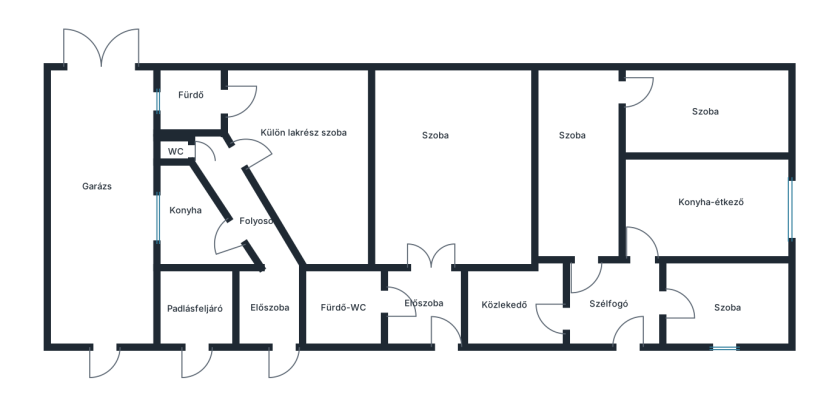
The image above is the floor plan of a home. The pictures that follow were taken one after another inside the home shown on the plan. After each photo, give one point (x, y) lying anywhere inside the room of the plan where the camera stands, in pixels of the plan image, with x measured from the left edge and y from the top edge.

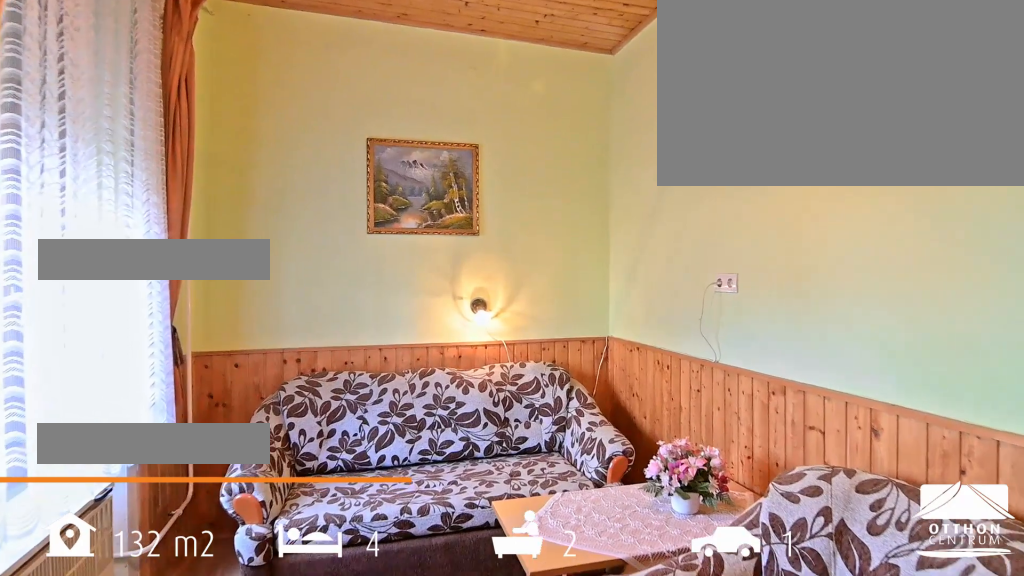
(706, 138)
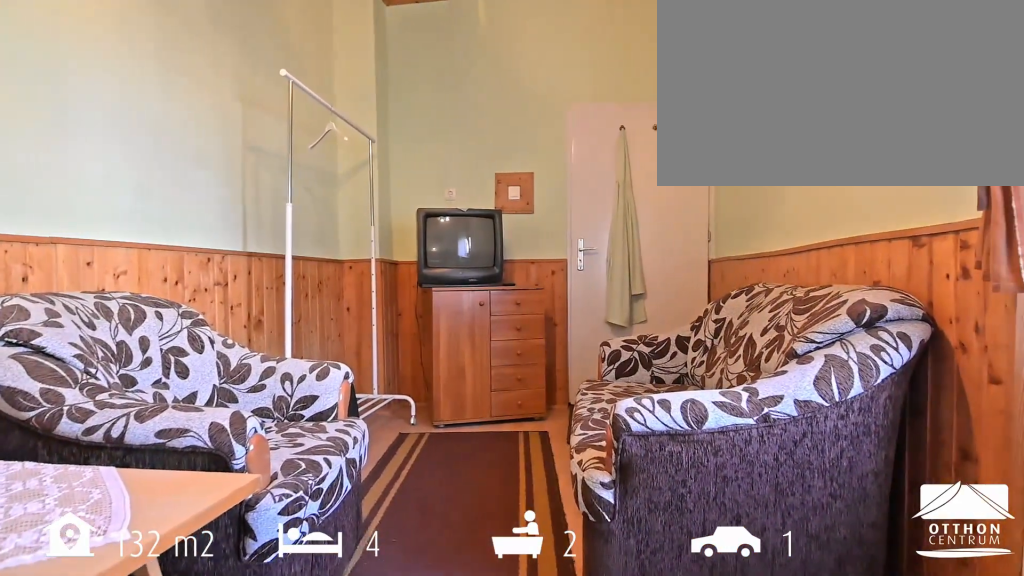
(706, 138)
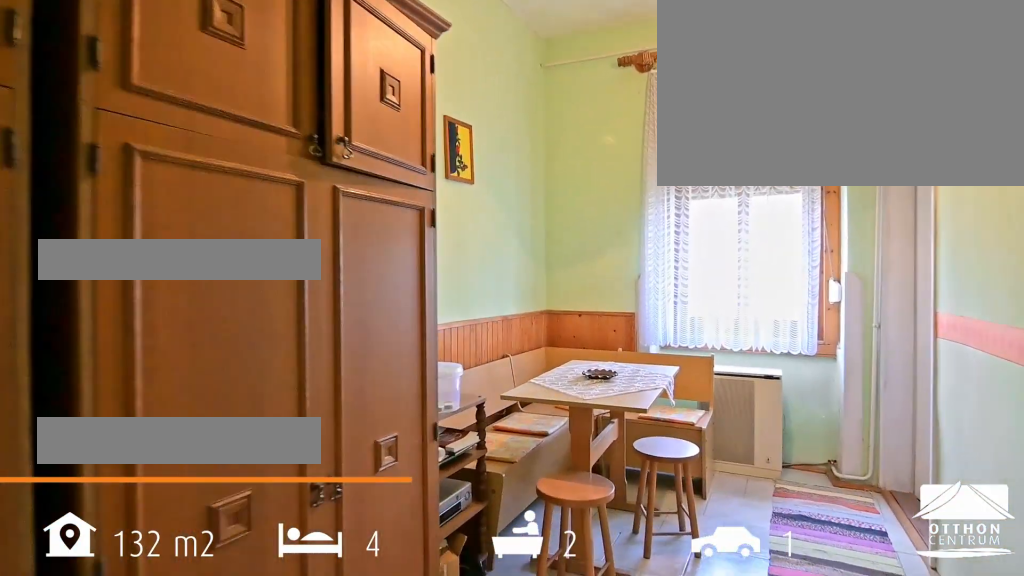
(575, 172)
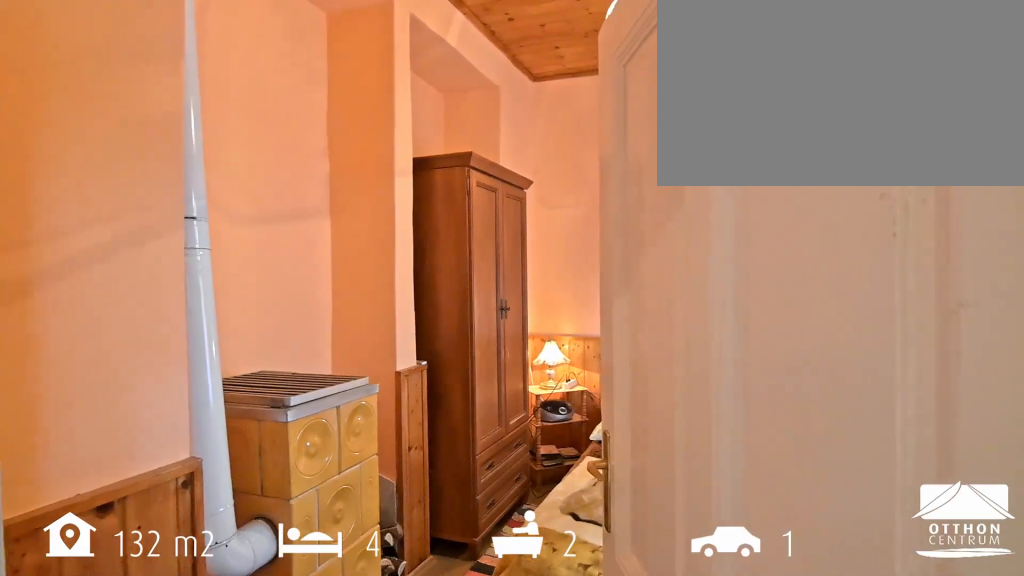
(727, 290)
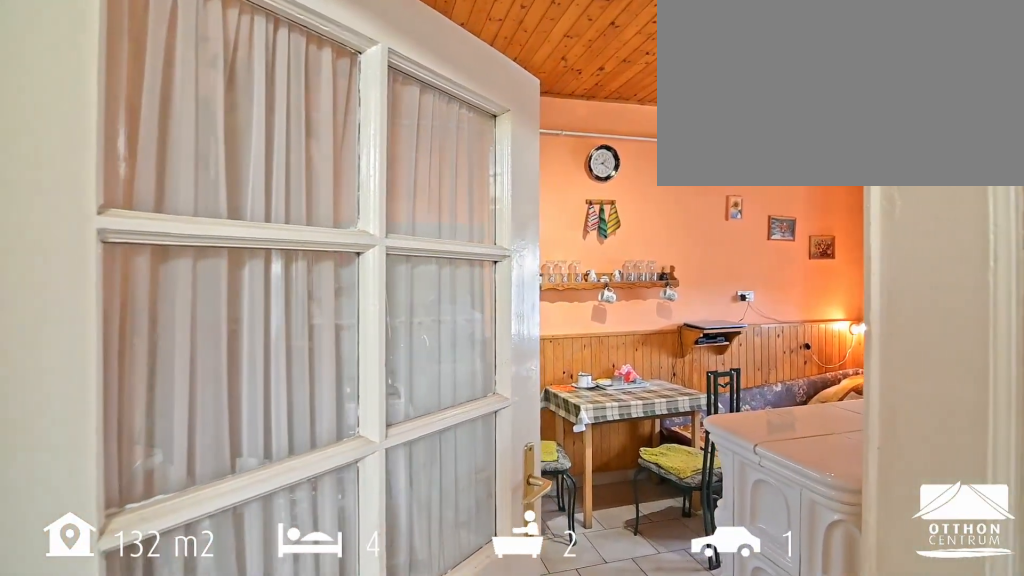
(713, 231)
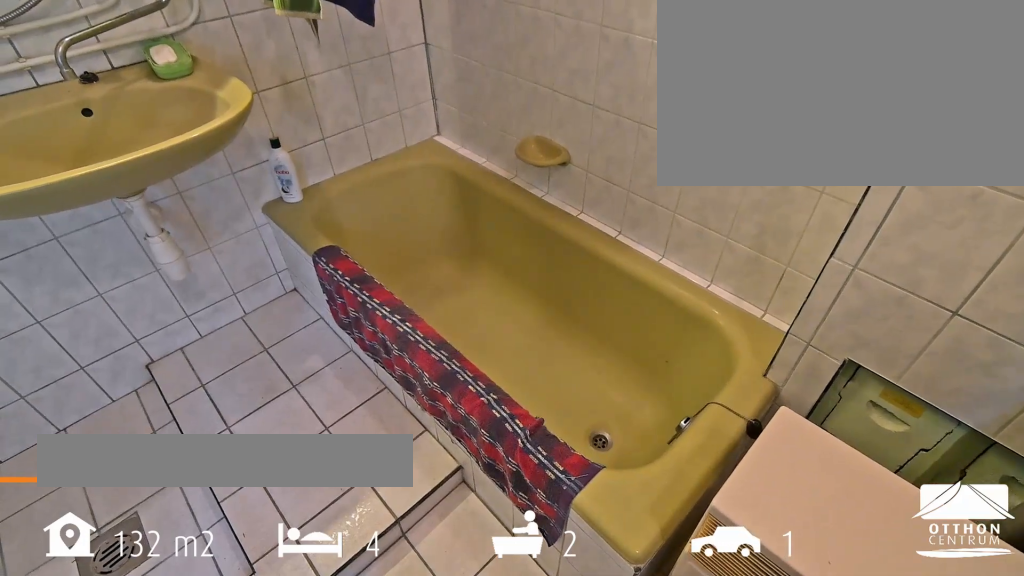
(349, 328)
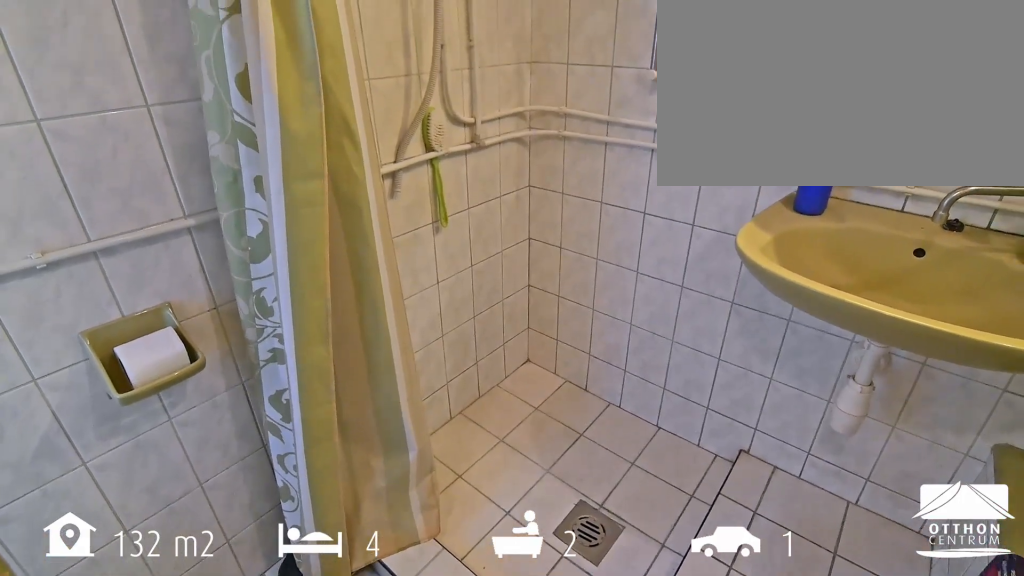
(349, 328)
